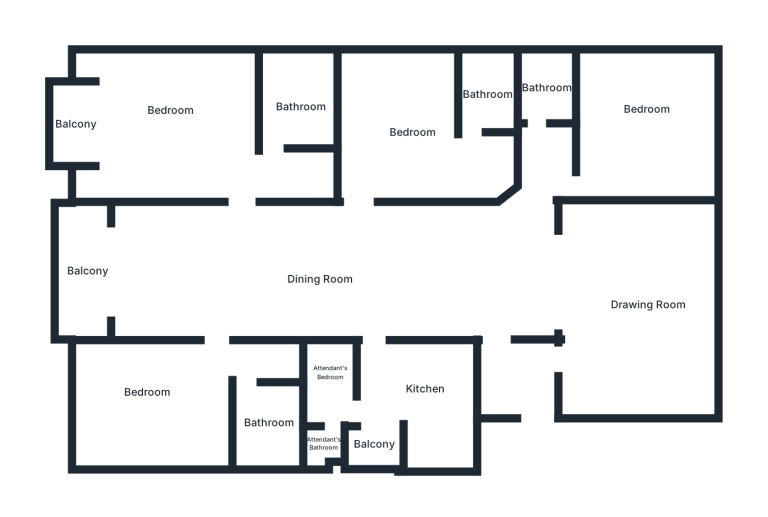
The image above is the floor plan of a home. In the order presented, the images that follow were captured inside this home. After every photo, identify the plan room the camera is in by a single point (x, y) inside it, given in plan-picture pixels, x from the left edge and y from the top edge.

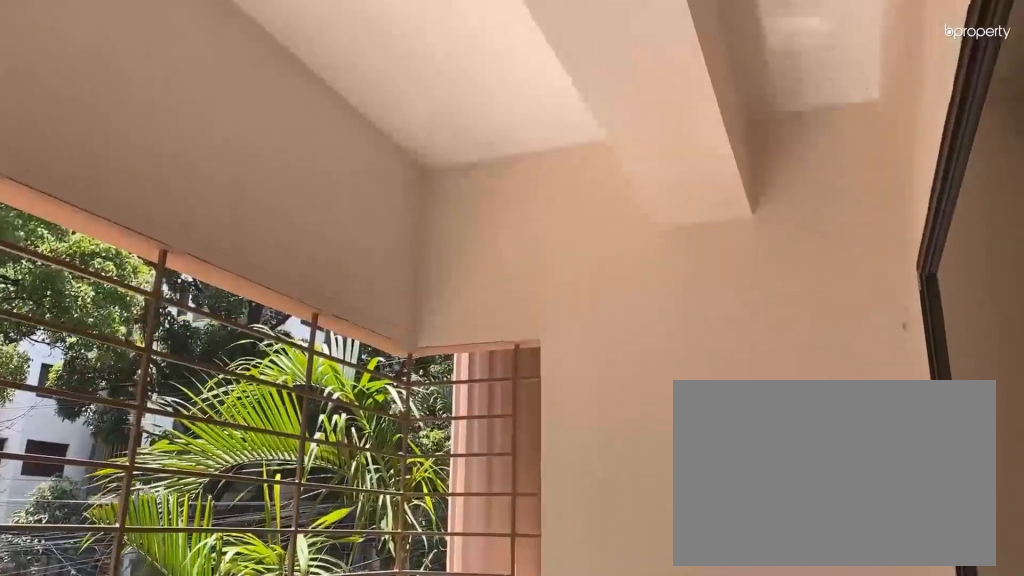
(69, 268)
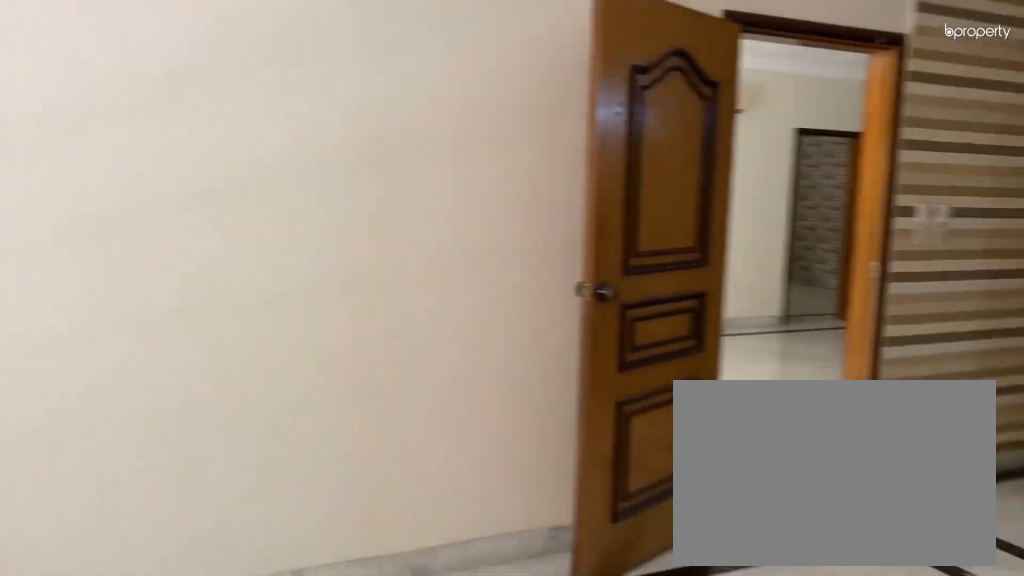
(151, 403)
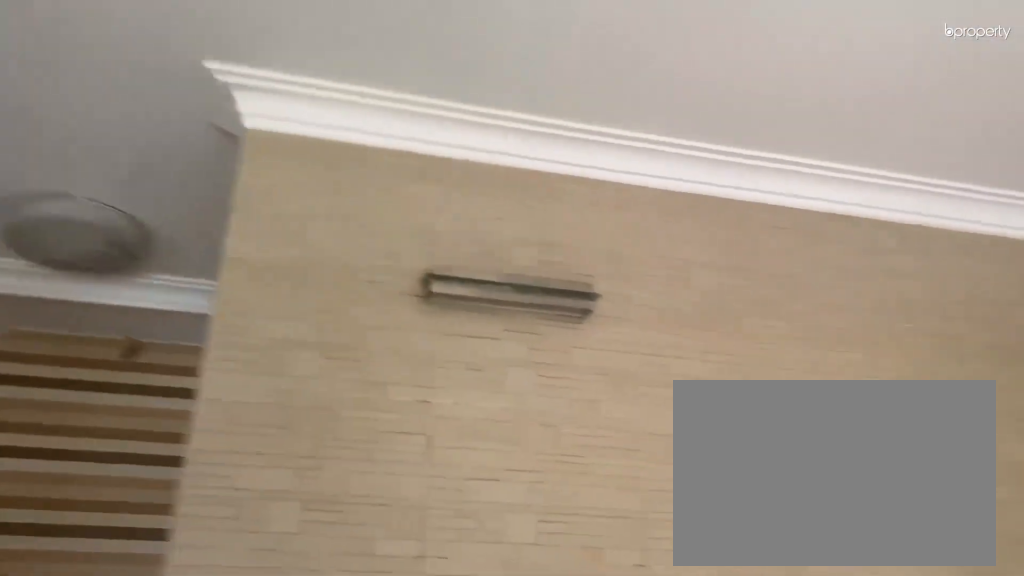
(151, 403)
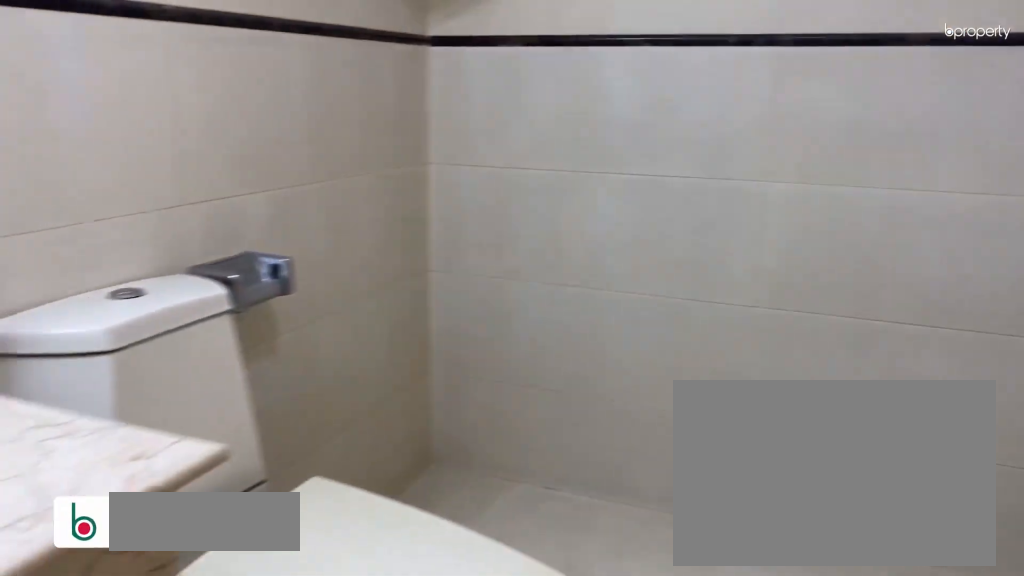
(265, 423)
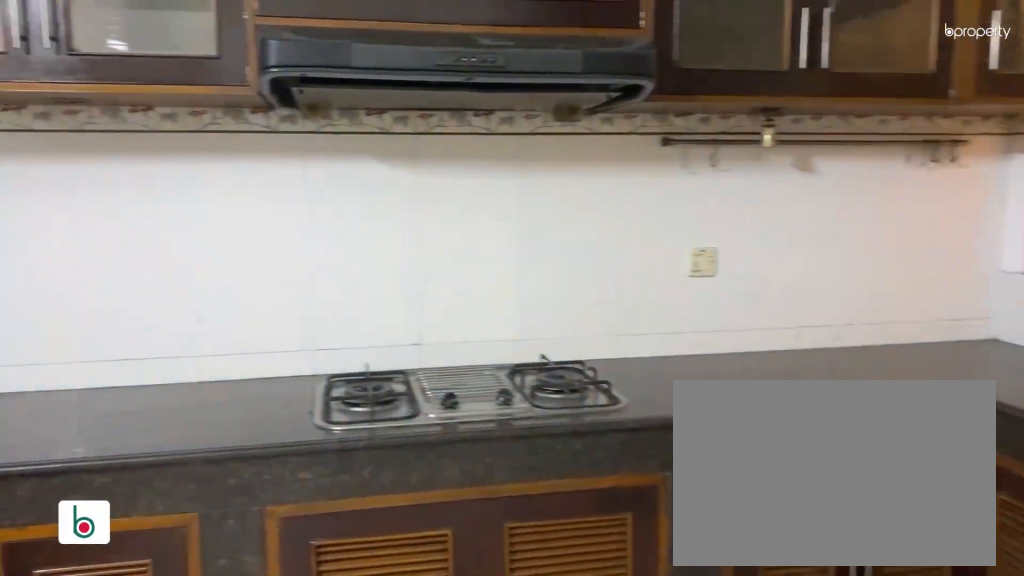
(426, 404)
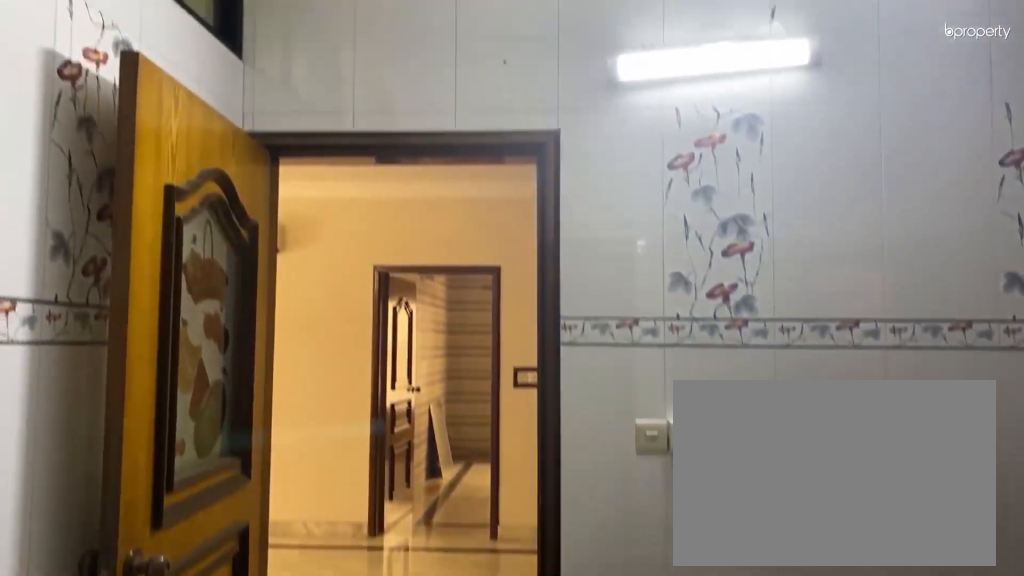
(426, 404)
